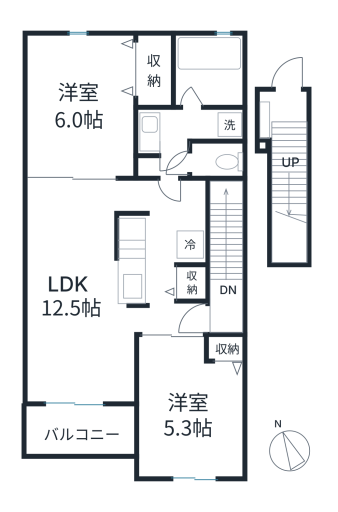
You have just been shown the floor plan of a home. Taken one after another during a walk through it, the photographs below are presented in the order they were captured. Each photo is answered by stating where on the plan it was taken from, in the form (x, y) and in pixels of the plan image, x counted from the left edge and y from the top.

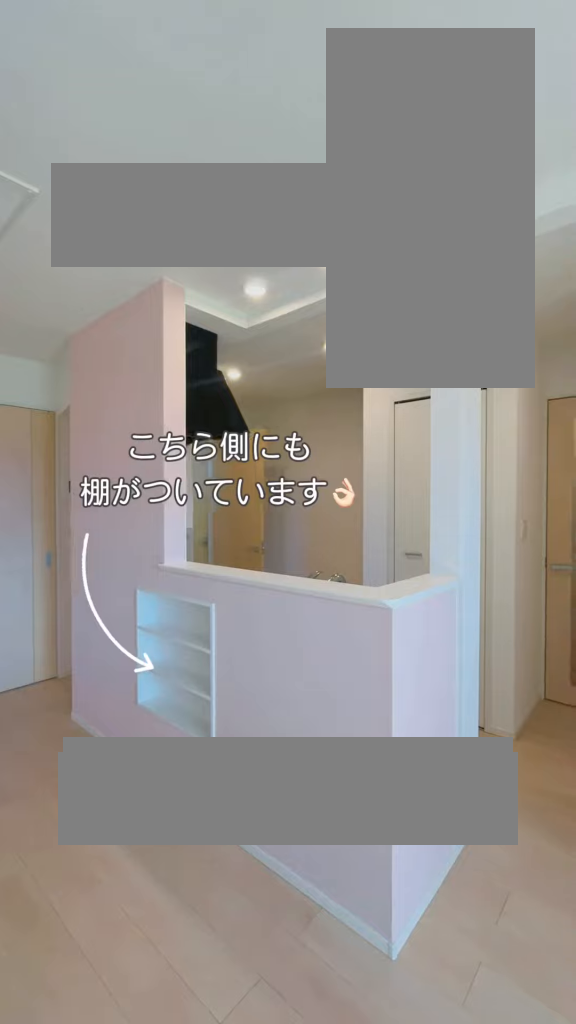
(70, 315)
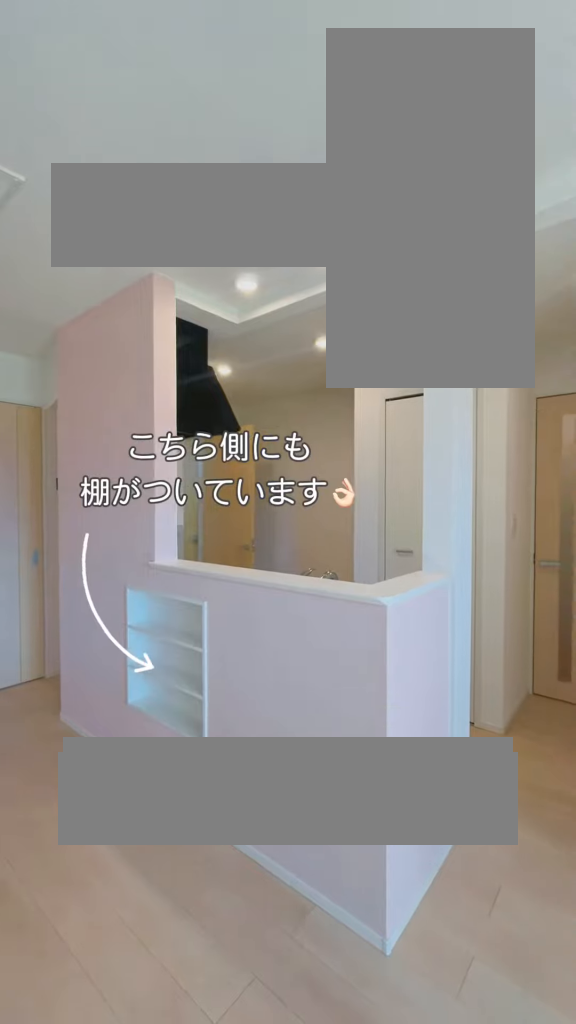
(70, 315)
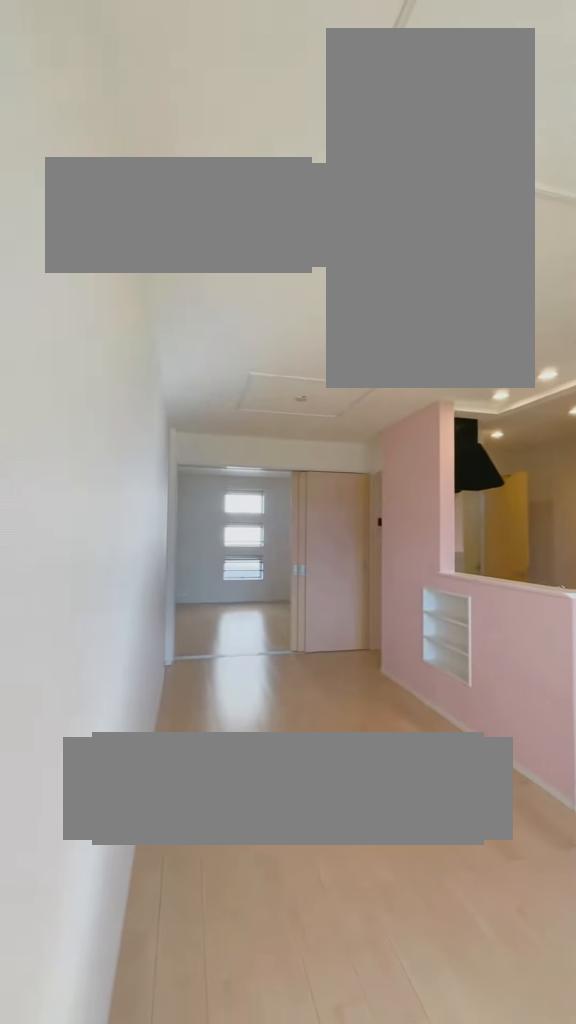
(42, 383)
